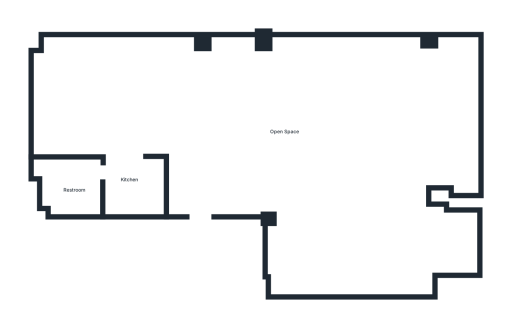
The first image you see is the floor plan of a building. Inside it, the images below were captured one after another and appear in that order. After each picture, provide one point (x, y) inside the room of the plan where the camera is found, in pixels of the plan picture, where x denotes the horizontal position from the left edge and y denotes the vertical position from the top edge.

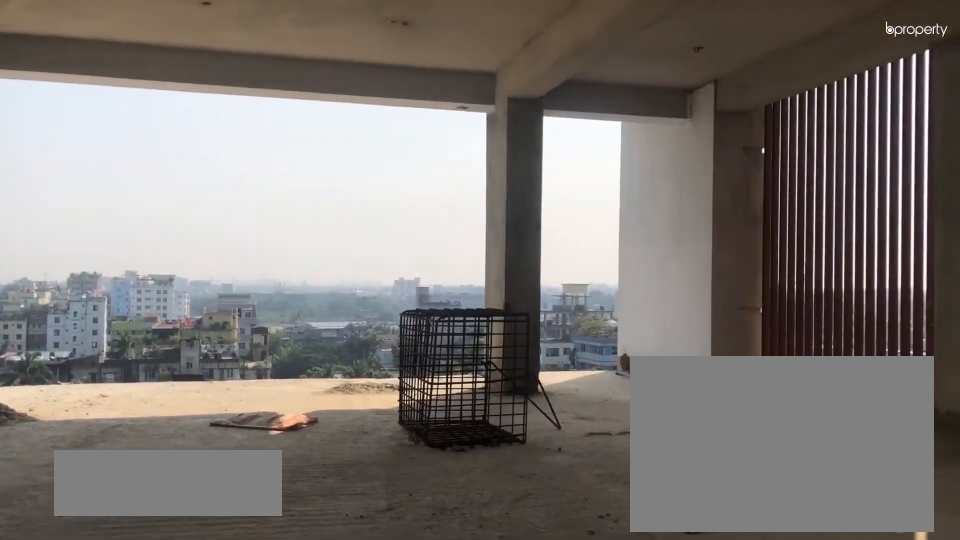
(279, 115)
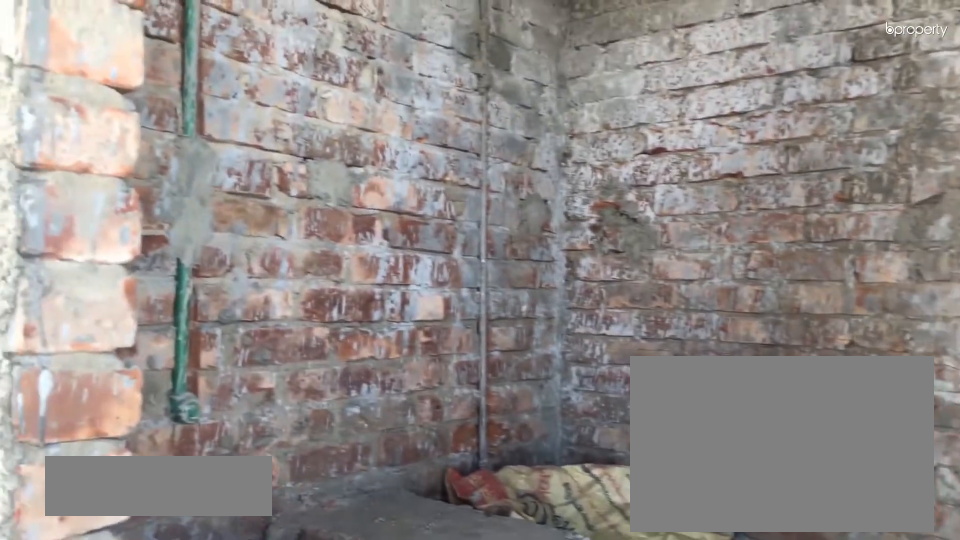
(129, 189)
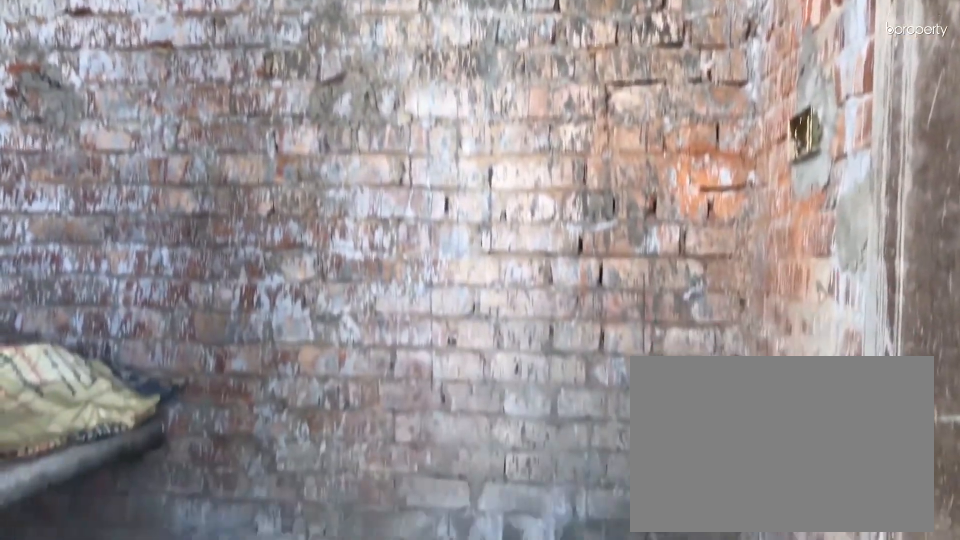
(129, 189)
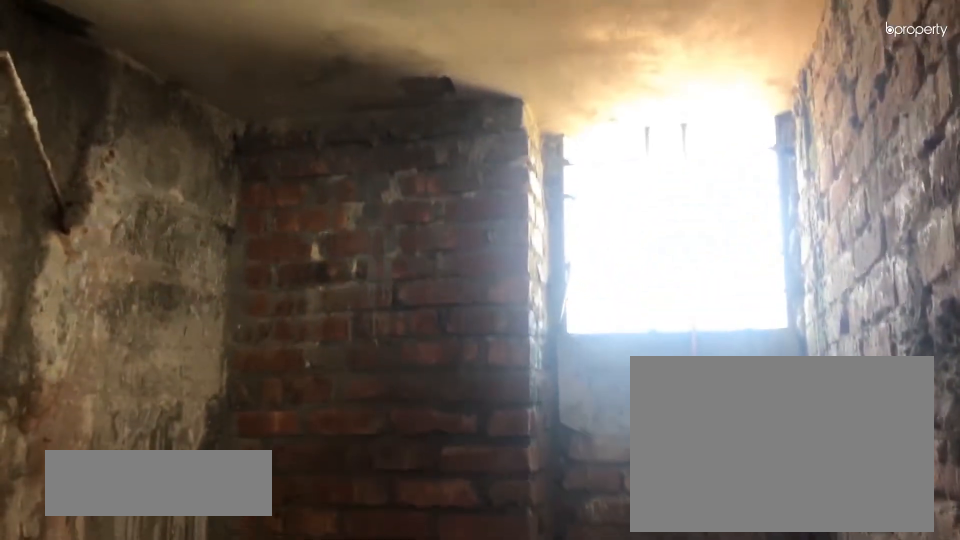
(74, 189)
